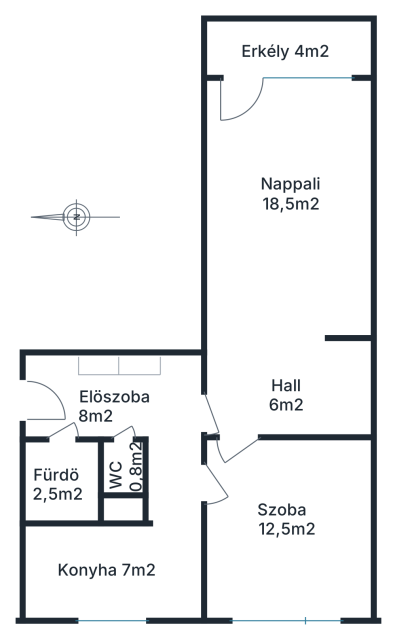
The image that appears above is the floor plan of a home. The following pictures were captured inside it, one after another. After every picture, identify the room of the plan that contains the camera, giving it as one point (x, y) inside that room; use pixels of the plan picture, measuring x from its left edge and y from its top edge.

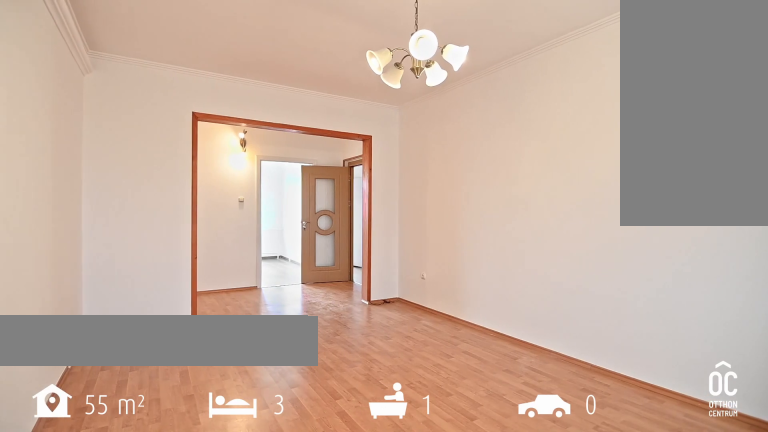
(286, 198)
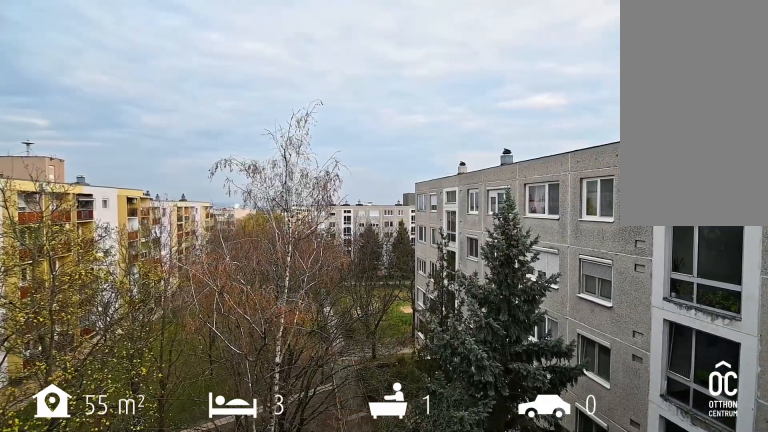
(286, 47)
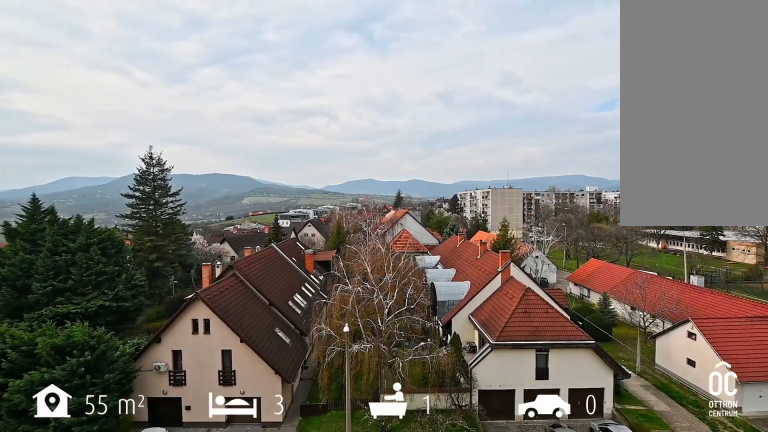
(286, 538)
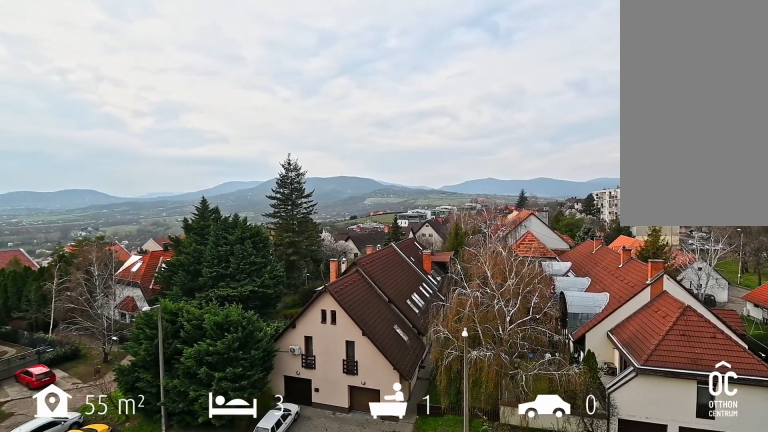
(286, 538)
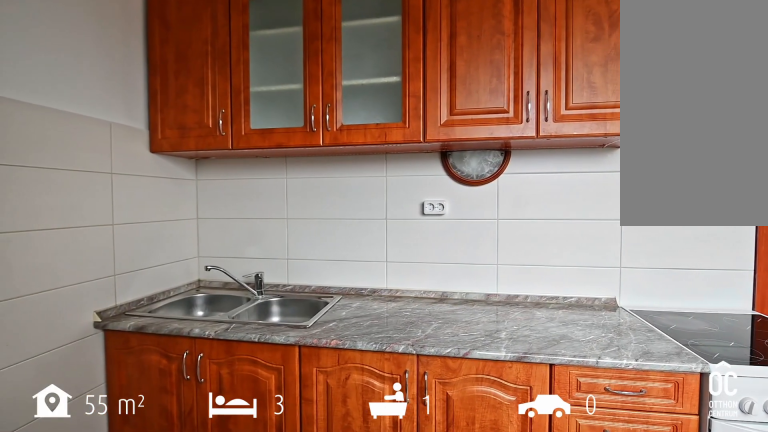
(112, 568)
